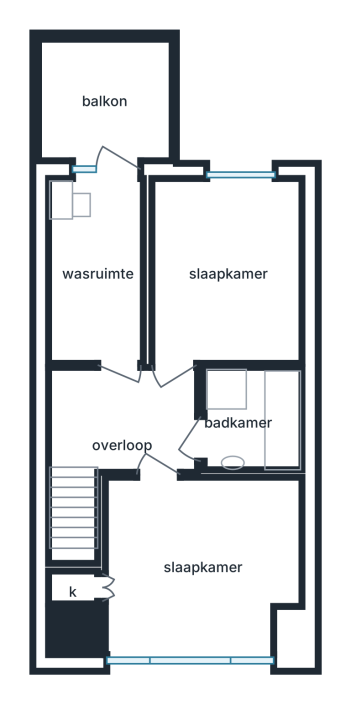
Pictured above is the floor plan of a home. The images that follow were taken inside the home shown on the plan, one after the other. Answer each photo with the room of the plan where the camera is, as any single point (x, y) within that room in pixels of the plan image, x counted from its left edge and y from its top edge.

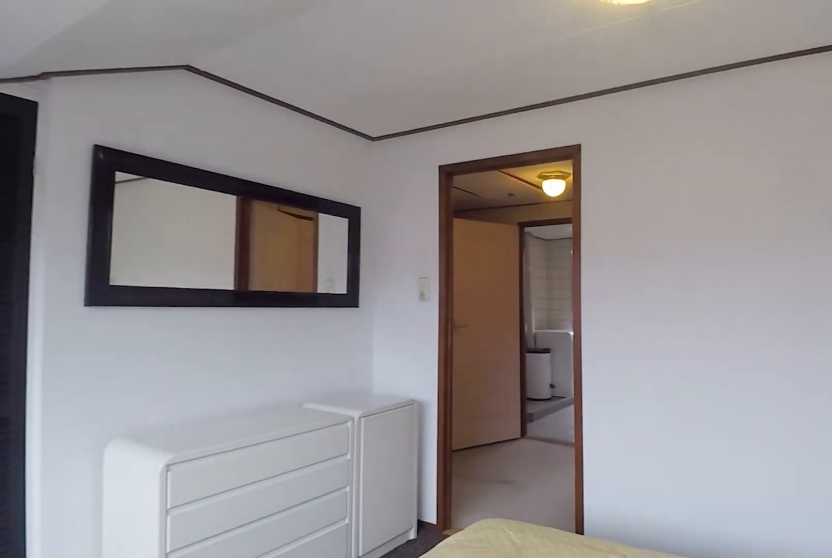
(198, 565)
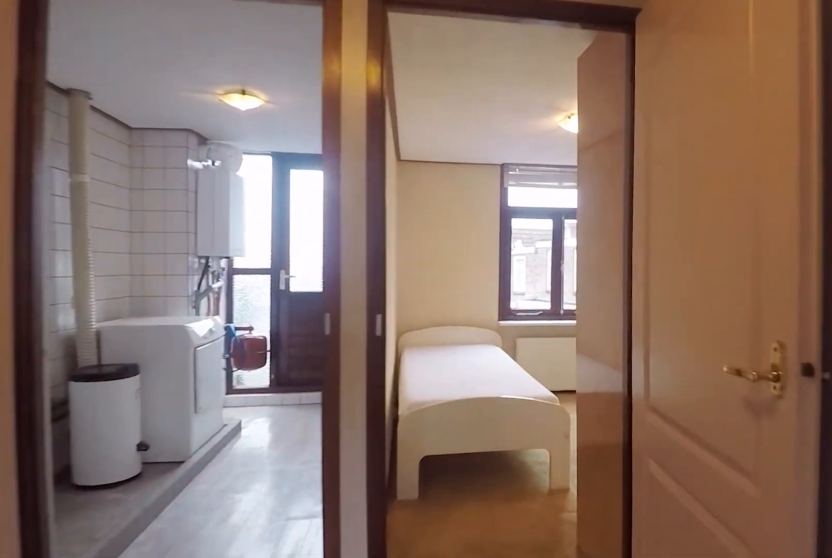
(127, 421)
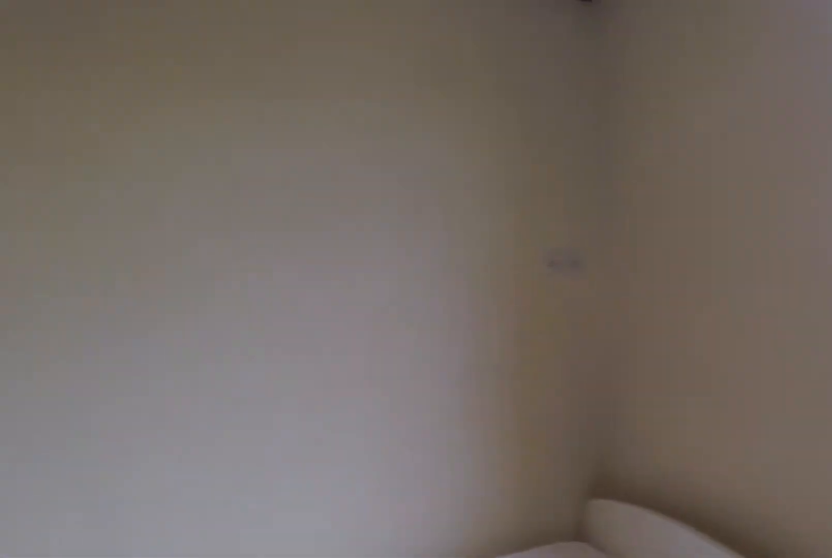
(227, 270)
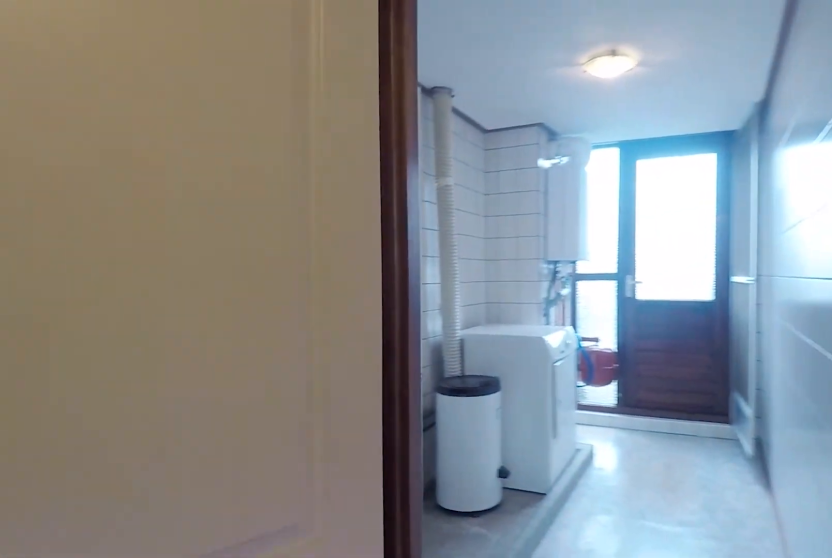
(127, 421)
